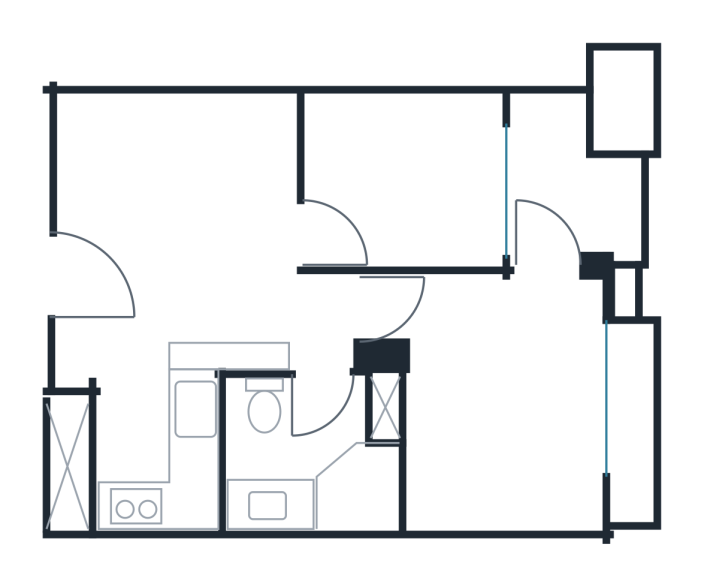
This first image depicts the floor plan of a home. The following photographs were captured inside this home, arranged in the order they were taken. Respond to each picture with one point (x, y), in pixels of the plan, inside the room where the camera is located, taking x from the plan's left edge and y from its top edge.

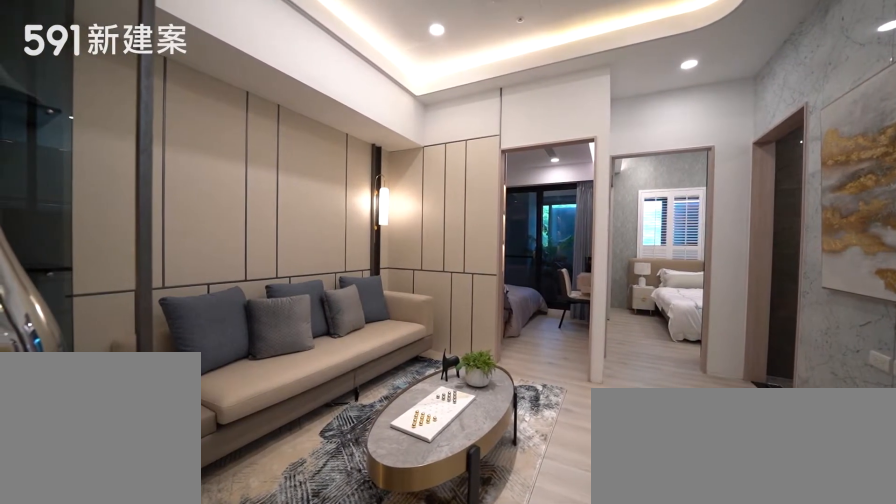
(179, 203)
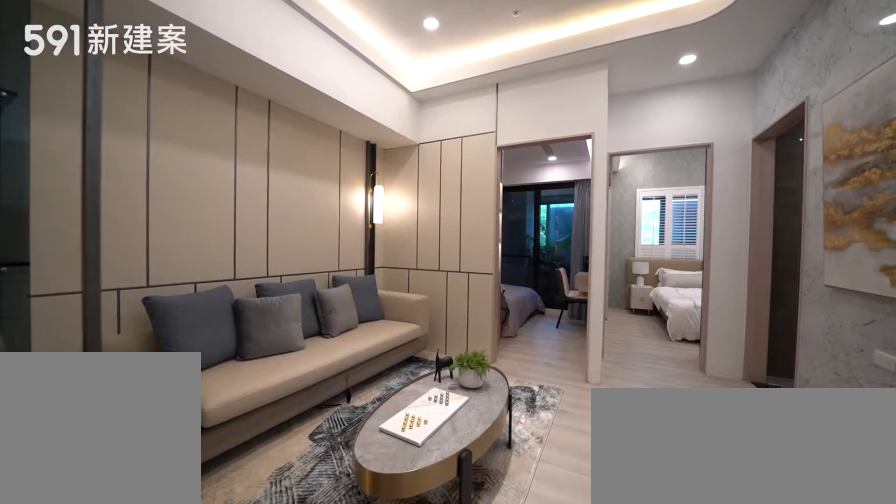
(179, 203)
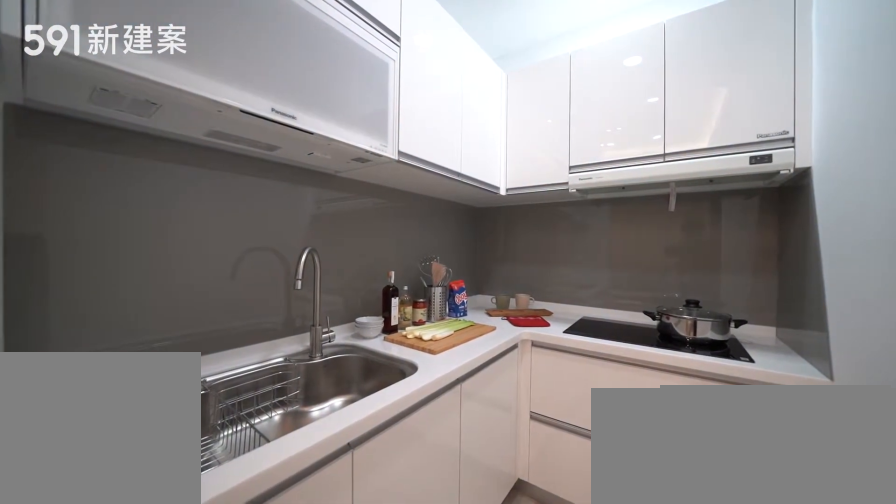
(148, 418)
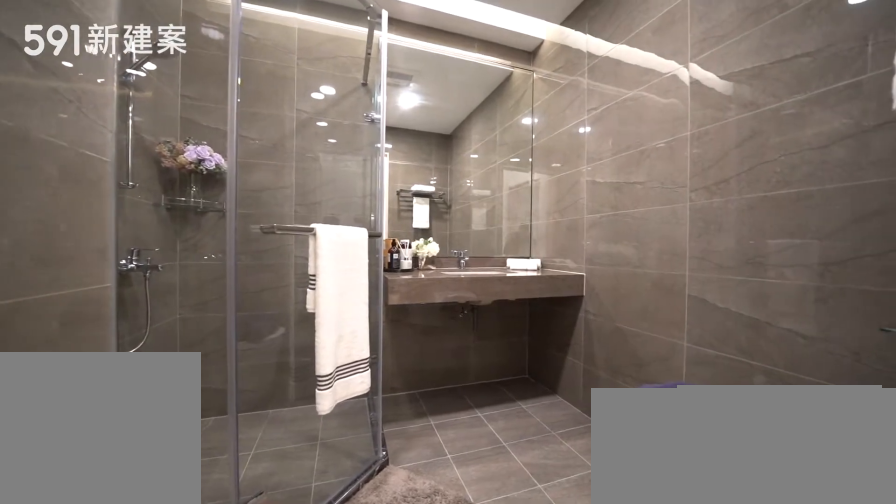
(312, 454)
